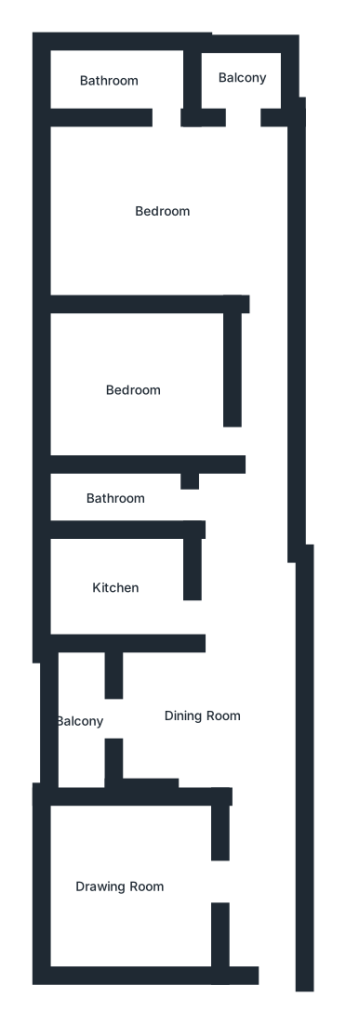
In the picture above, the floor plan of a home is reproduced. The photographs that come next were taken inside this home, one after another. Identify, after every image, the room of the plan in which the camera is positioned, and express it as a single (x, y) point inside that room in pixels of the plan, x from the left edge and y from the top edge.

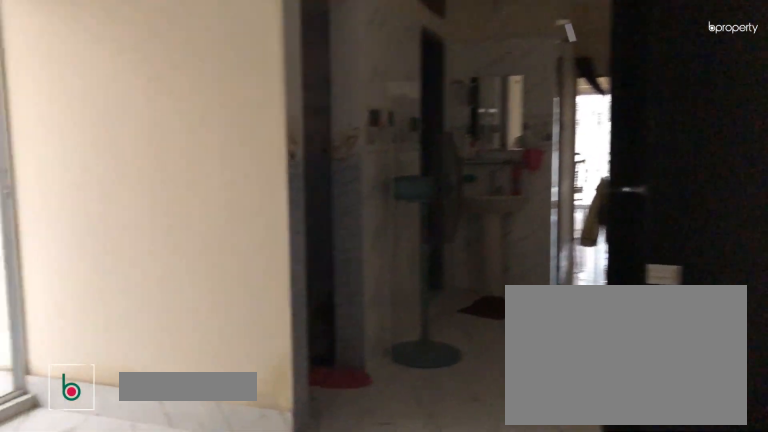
(202, 716)
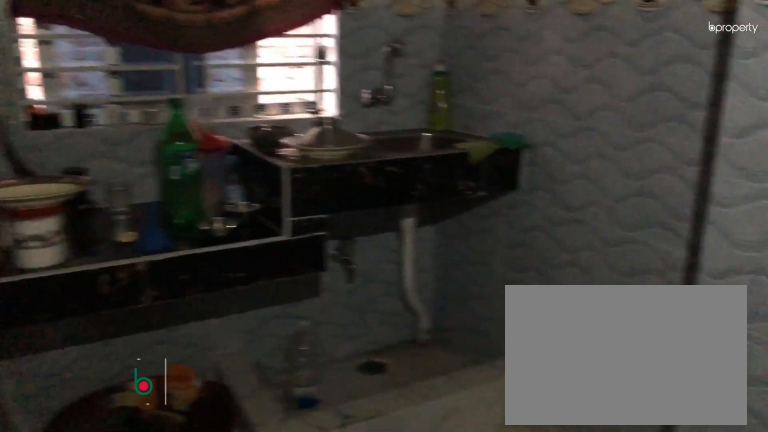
(124, 586)
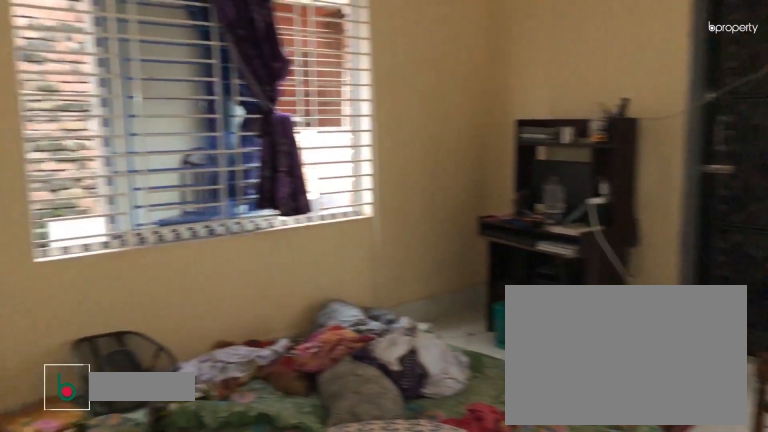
(157, 209)
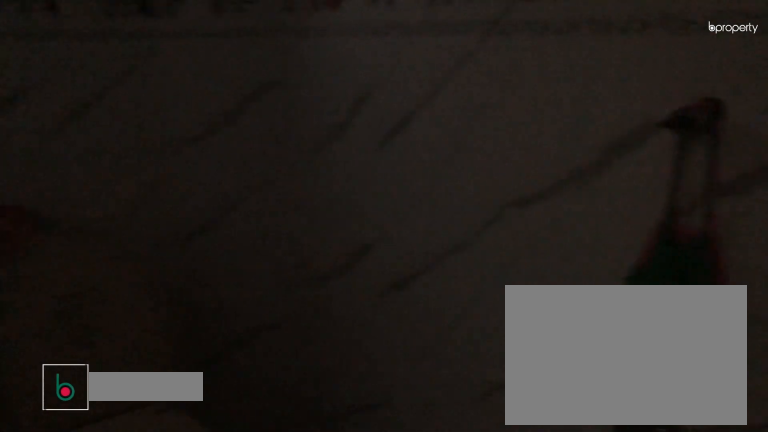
(113, 78)
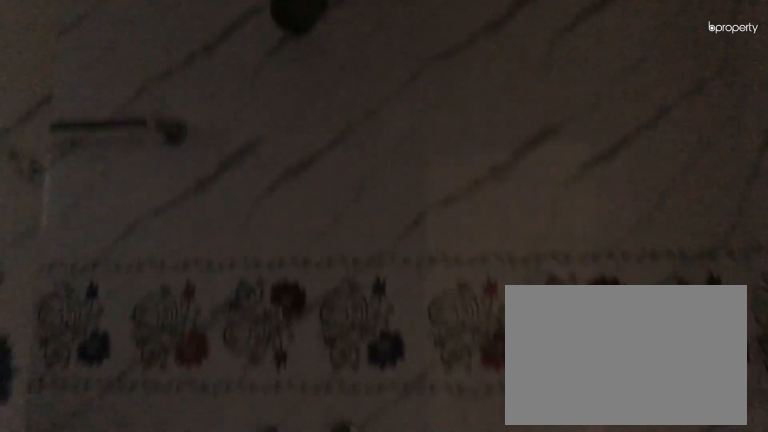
(113, 78)
